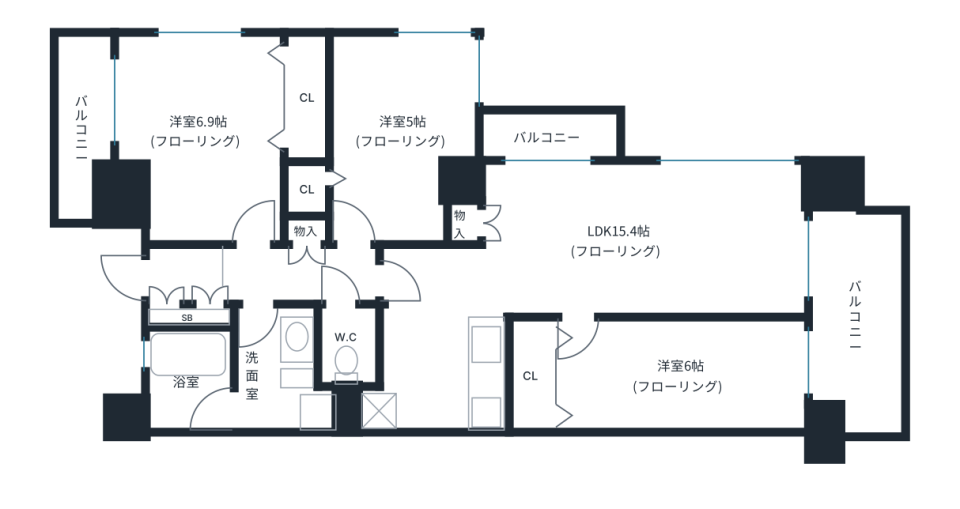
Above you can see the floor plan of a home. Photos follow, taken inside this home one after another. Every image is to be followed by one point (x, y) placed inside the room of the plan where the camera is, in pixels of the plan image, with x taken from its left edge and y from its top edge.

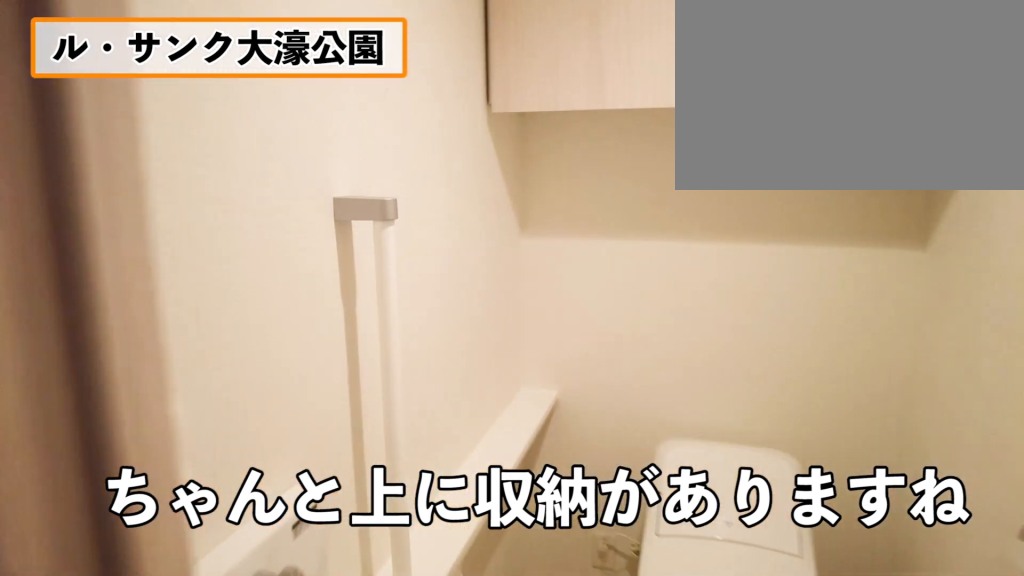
(350, 353)
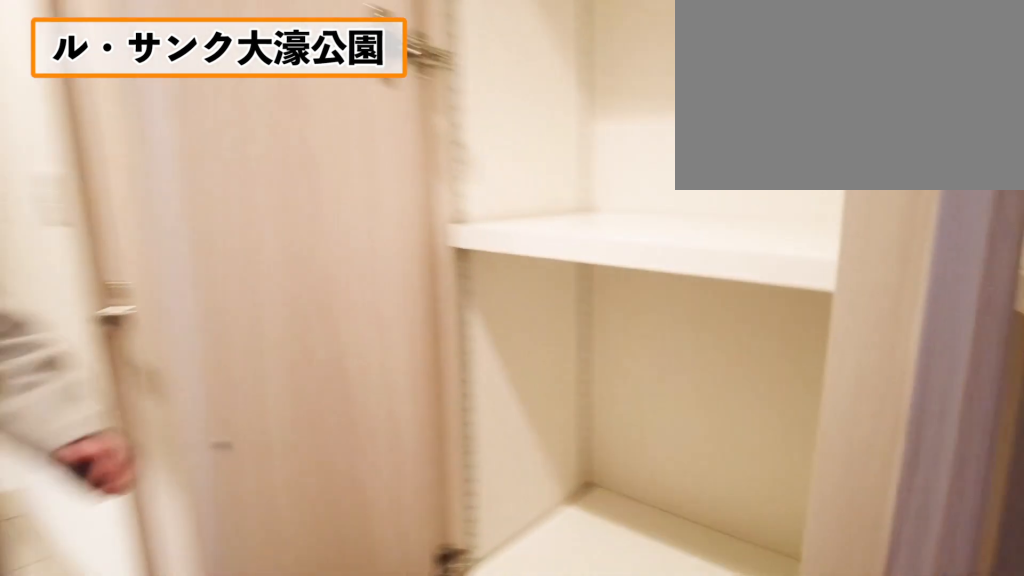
(306, 269)
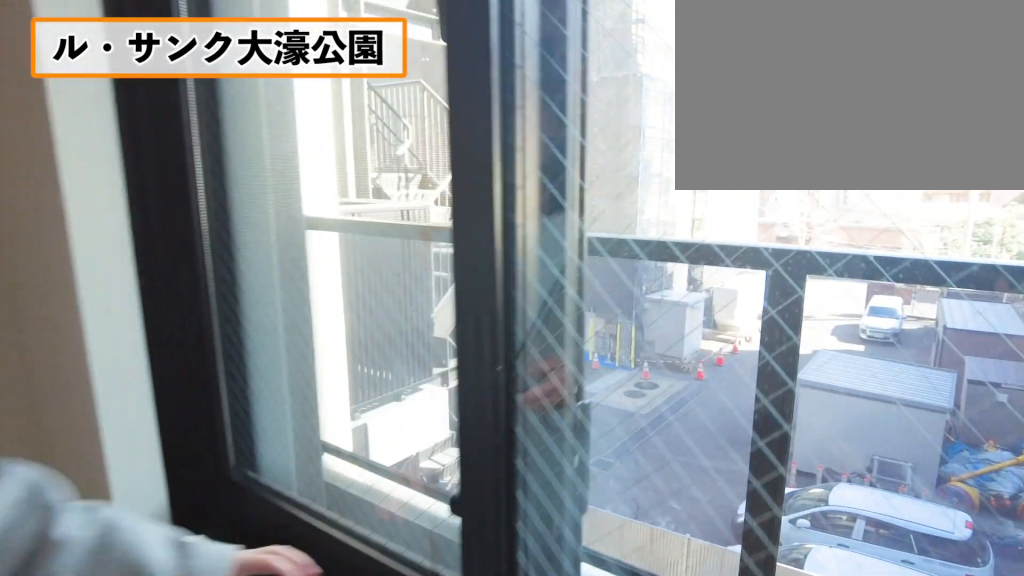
(199, 129)
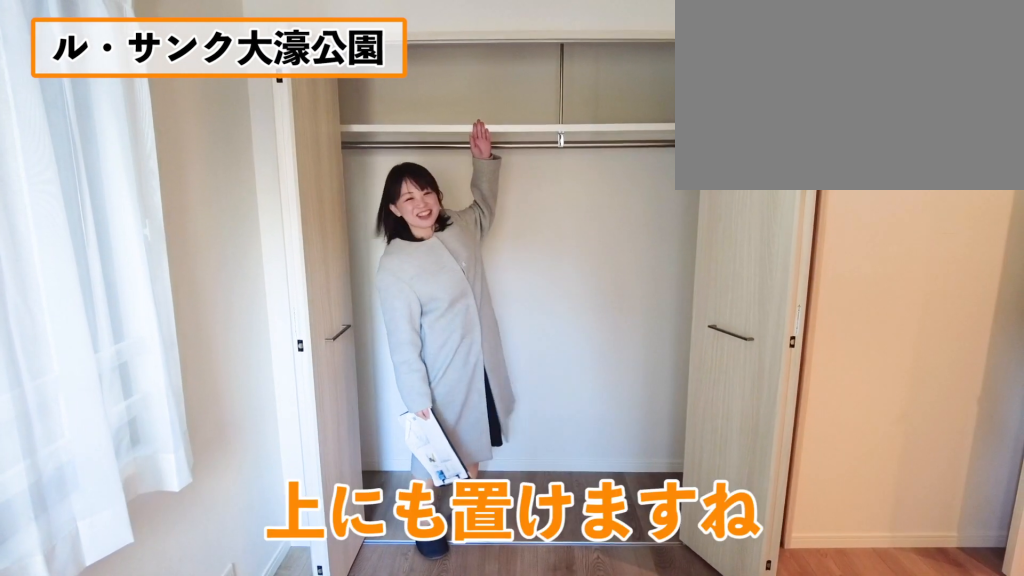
(199, 129)
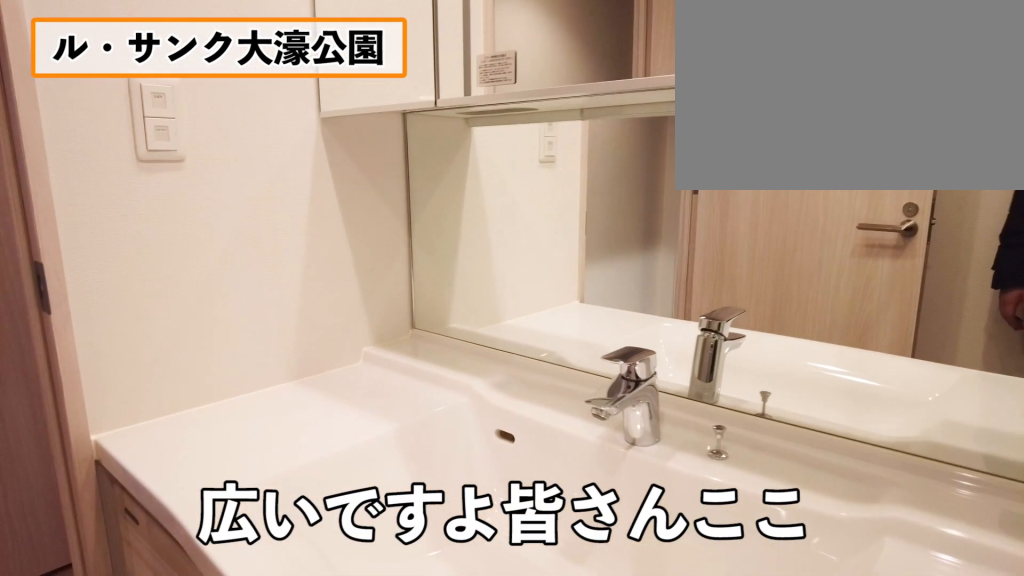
(267, 353)
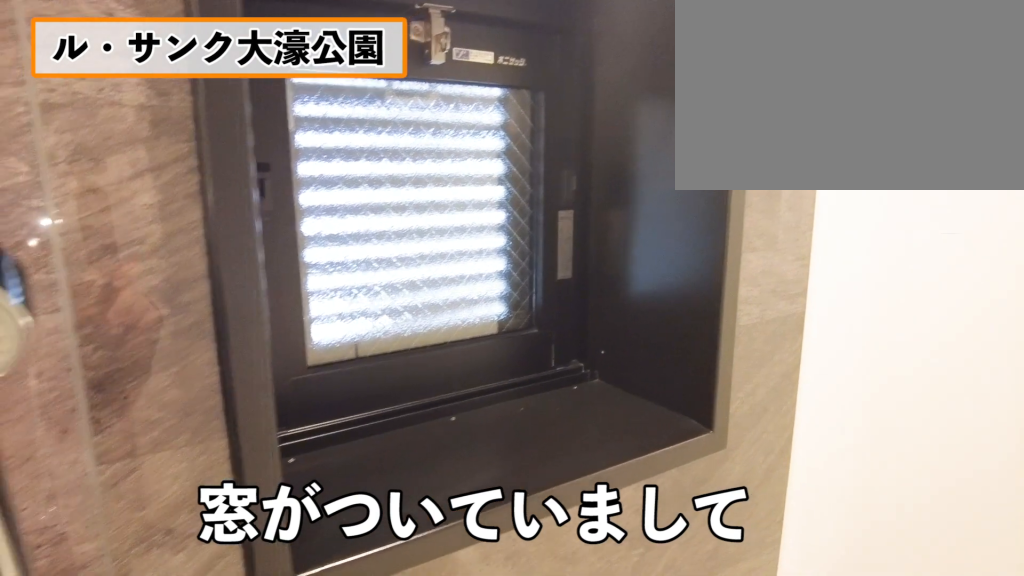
(204, 386)
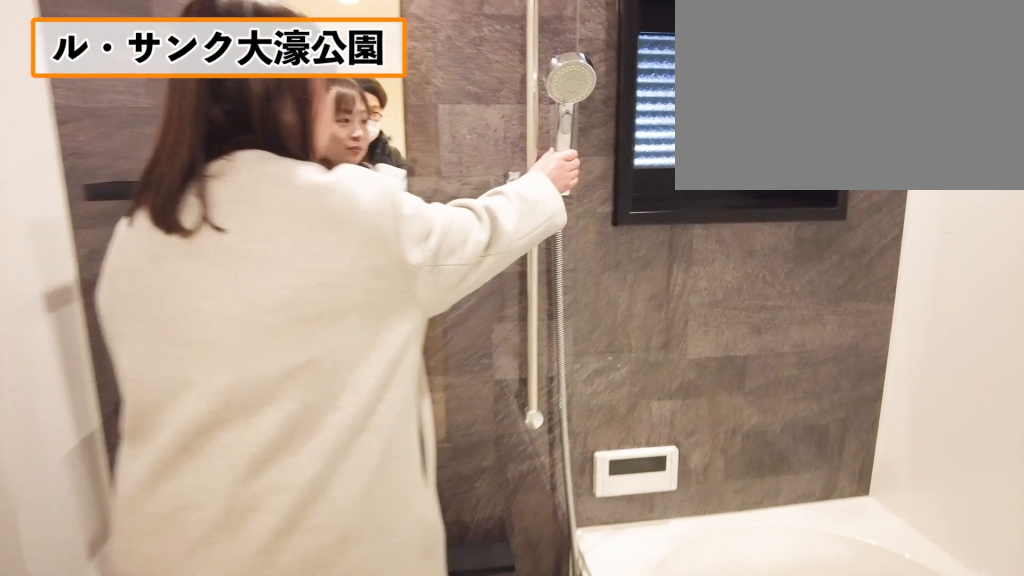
(204, 386)
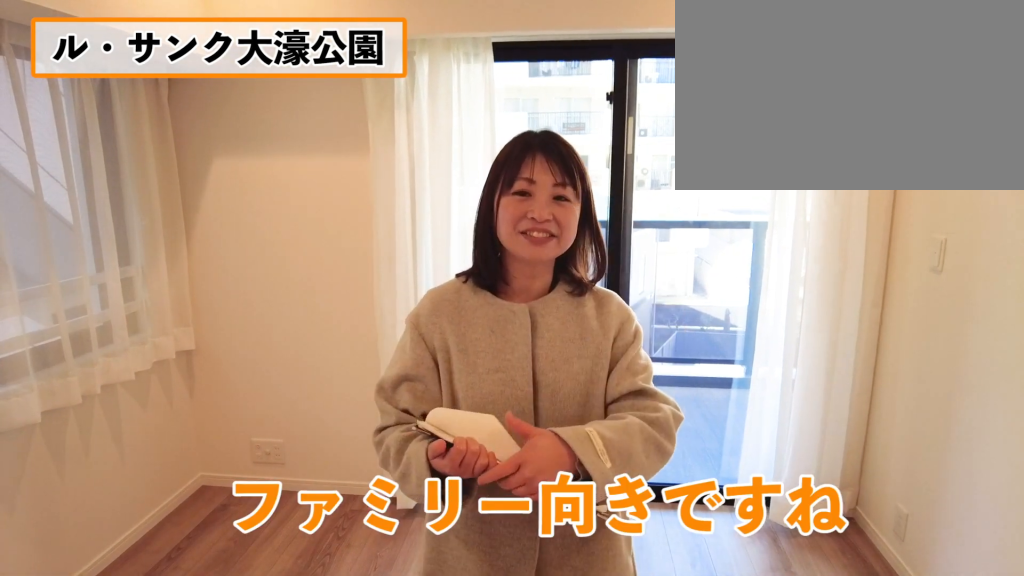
(631, 246)
